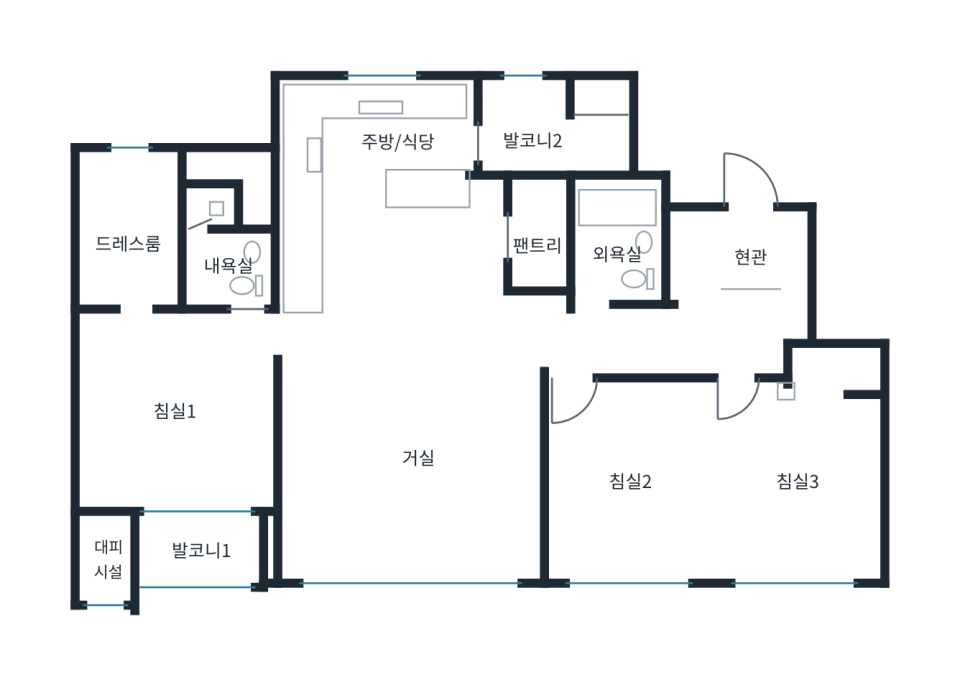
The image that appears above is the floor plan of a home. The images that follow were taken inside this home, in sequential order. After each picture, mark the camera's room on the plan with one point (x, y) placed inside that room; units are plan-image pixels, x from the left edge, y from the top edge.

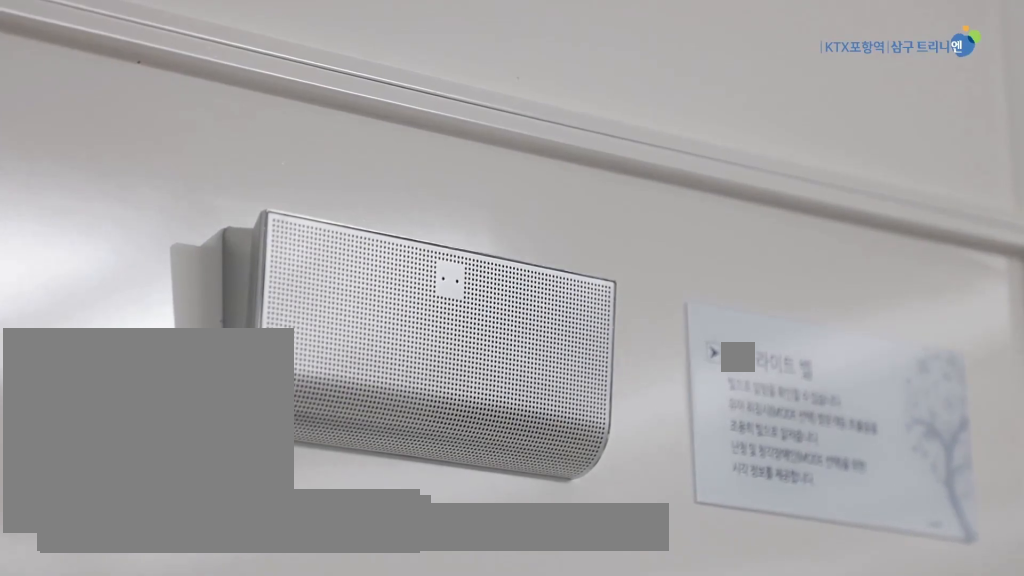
(412, 474)
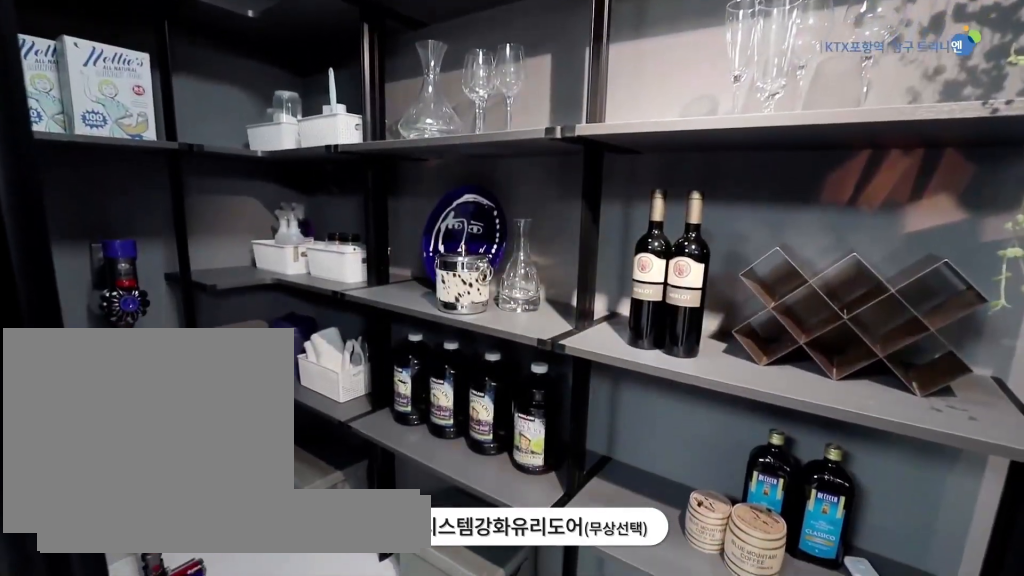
(538, 242)
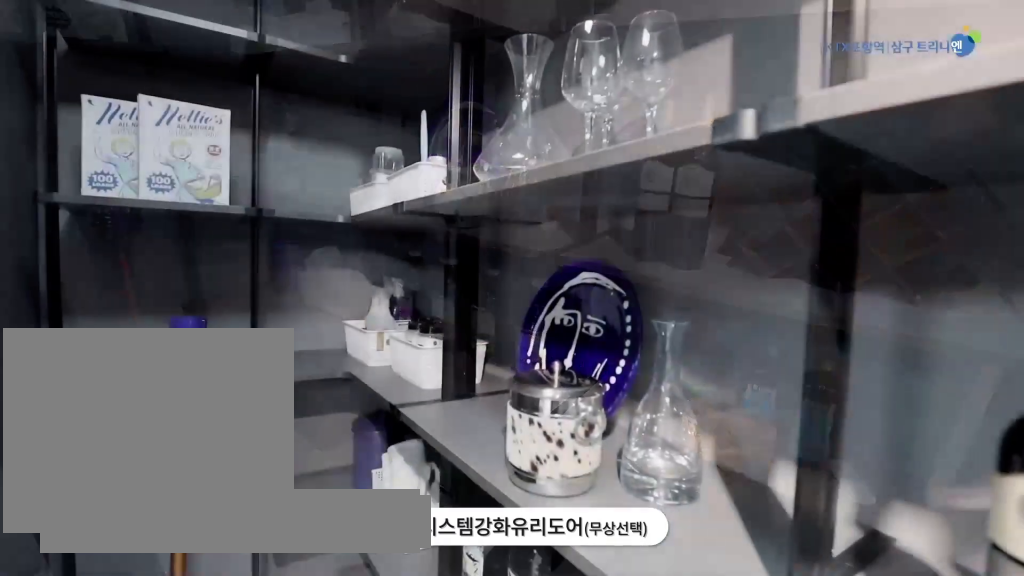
(538, 242)
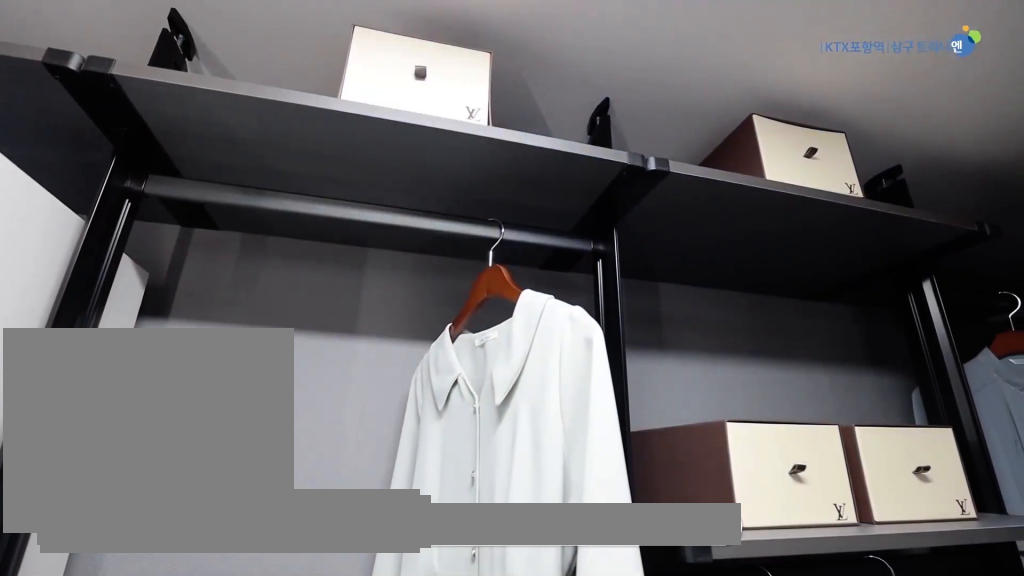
(126, 232)
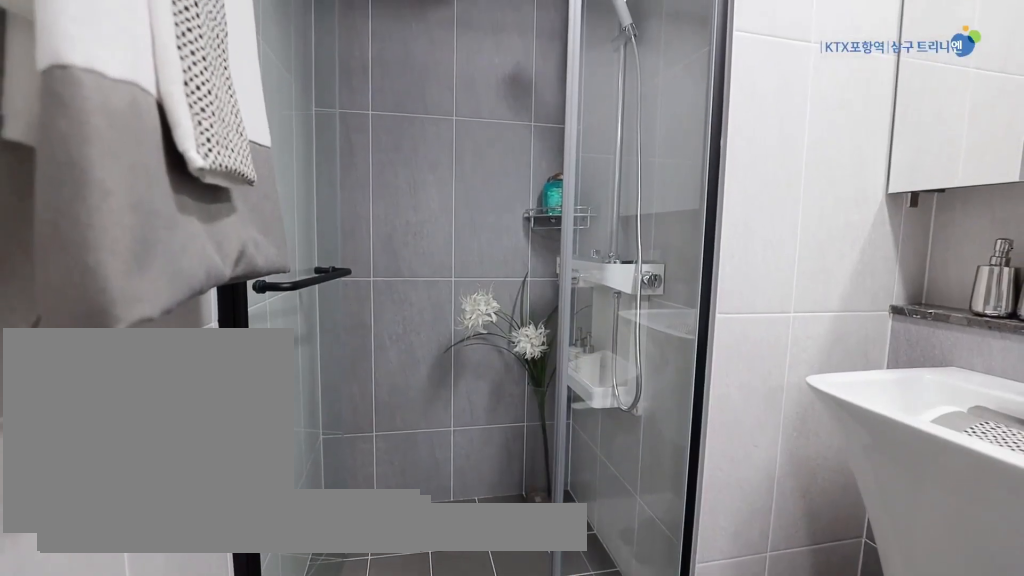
(221, 248)
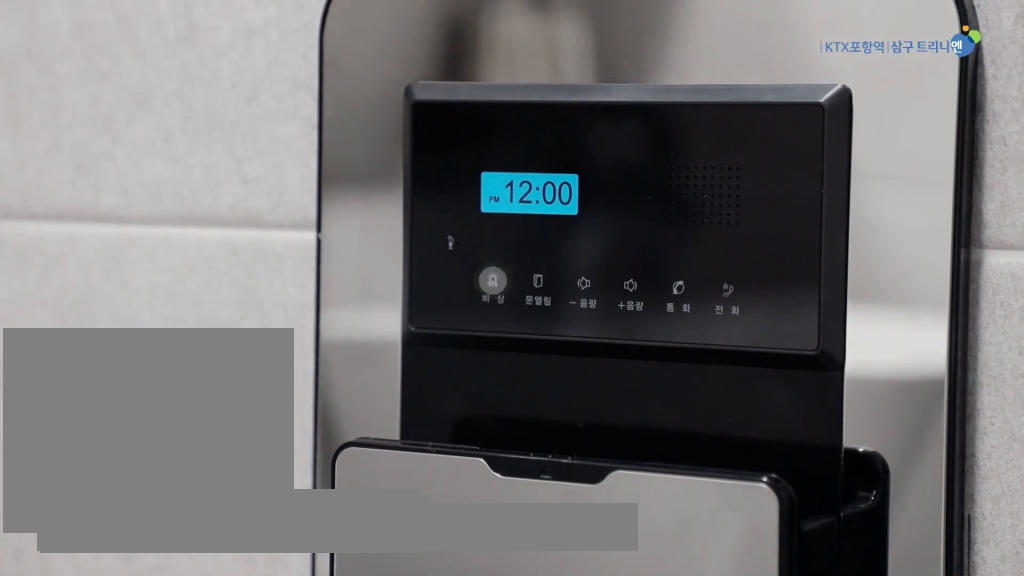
(220, 248)
